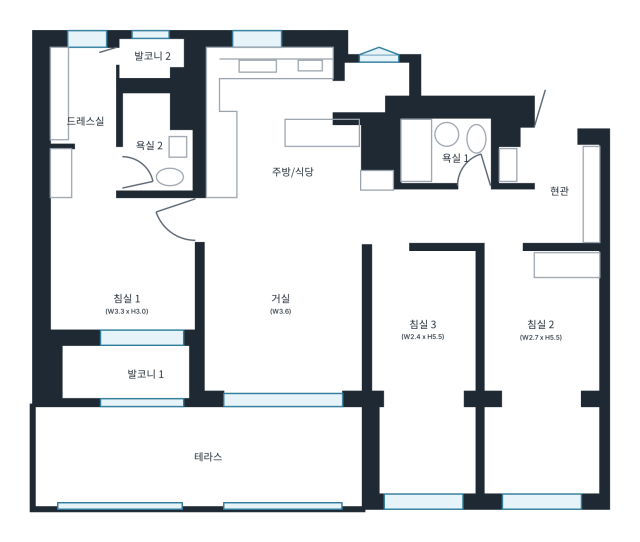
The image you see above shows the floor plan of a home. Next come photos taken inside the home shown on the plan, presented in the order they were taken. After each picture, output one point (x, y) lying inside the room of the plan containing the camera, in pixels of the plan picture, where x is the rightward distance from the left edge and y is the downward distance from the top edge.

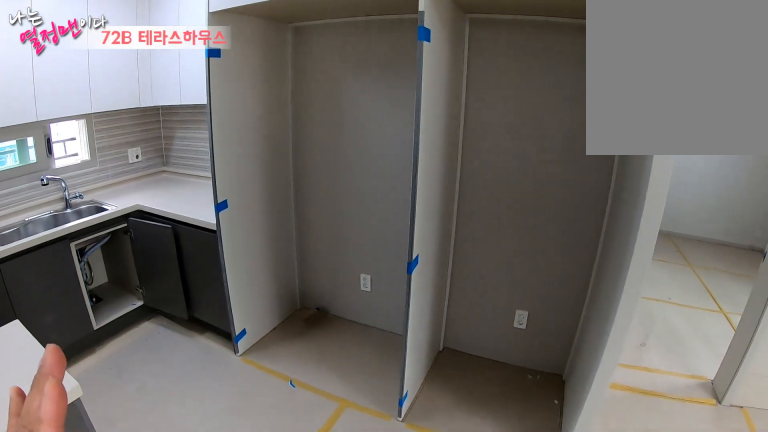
(286, 171)
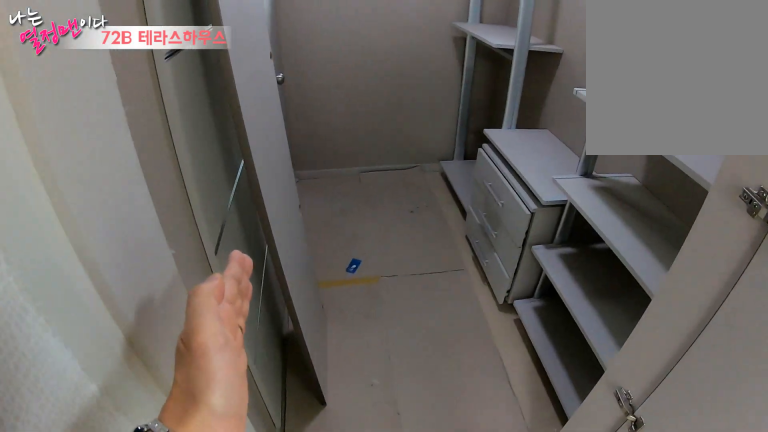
(83, 142)
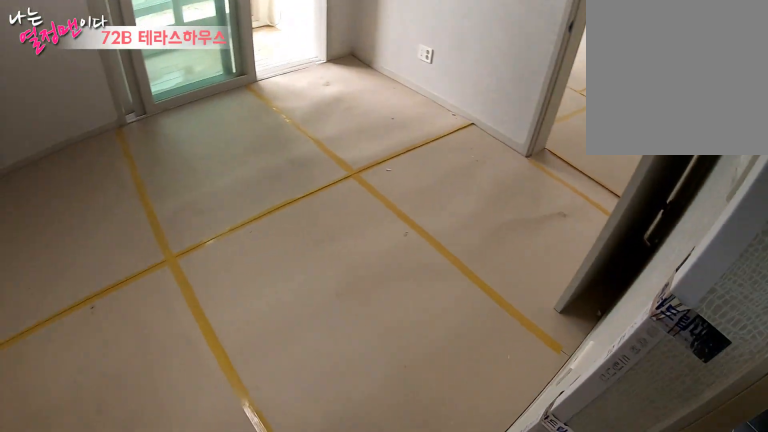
(82, 142)
